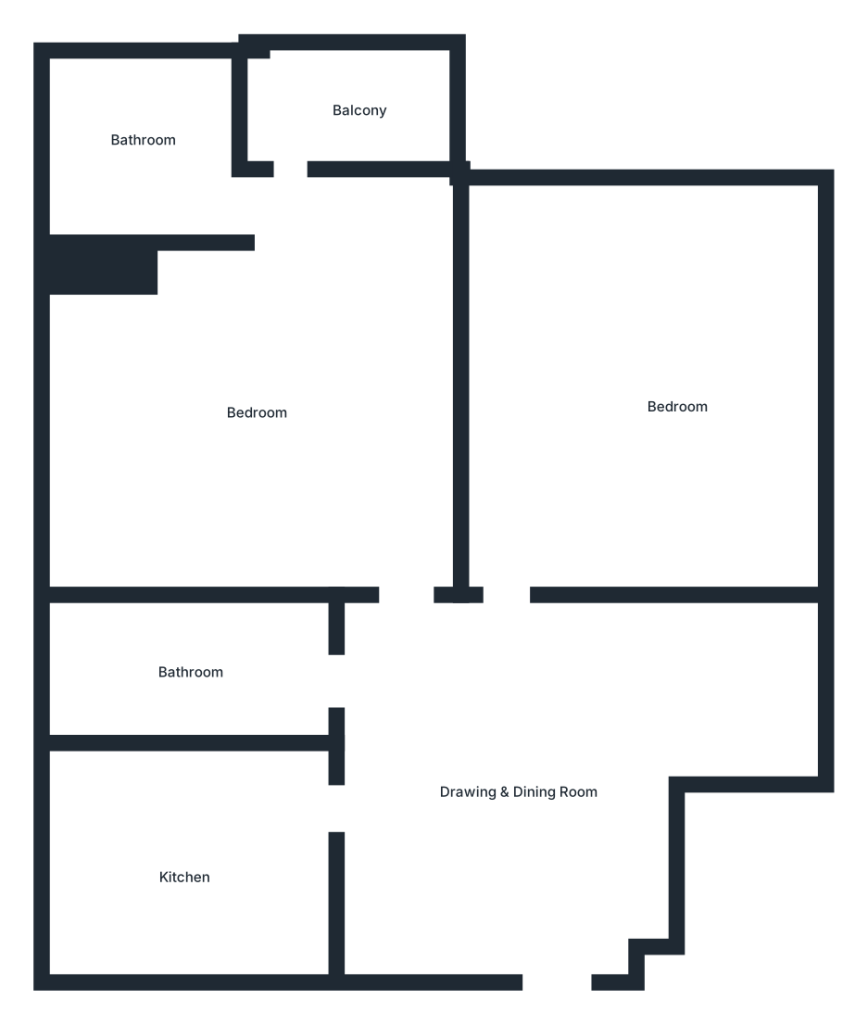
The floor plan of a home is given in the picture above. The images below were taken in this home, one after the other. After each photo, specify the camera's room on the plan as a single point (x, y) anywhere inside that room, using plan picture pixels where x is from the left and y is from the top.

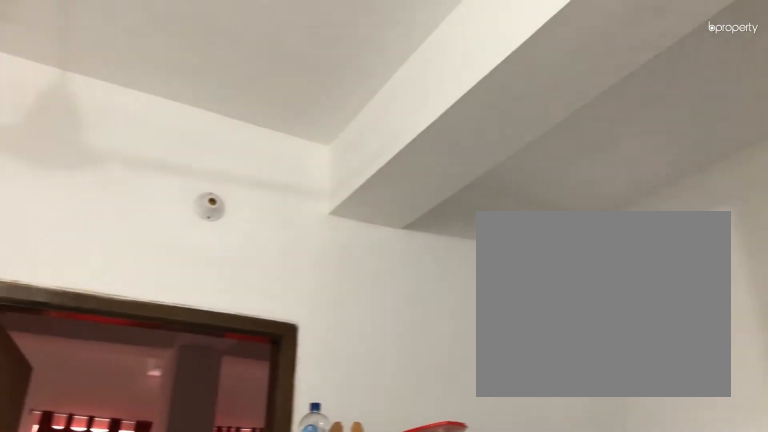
(507, 751)
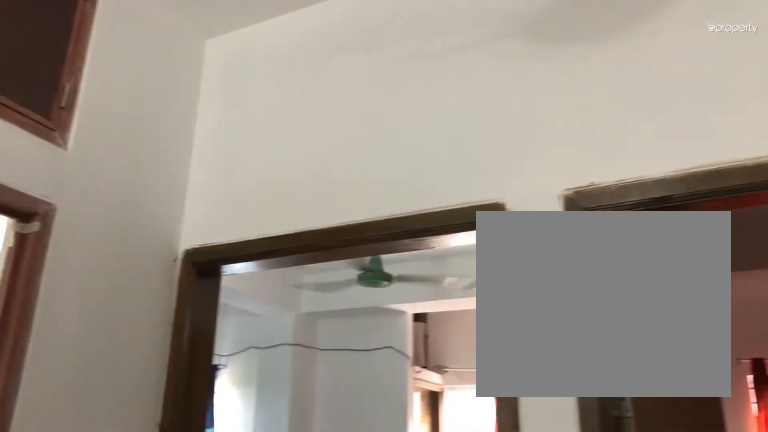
(506, 751)
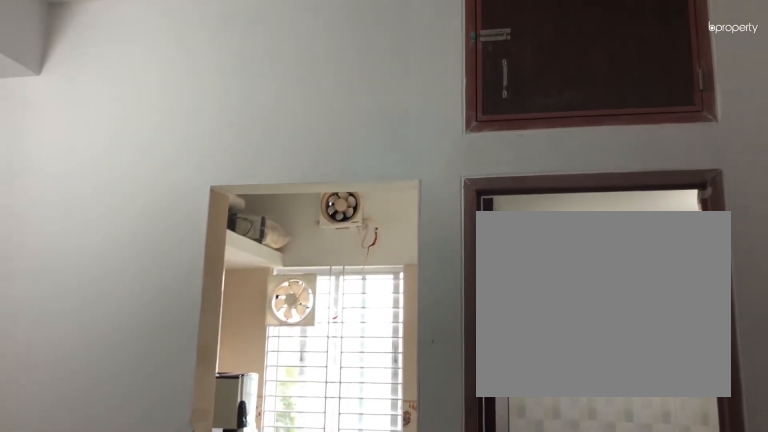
(506, 751)
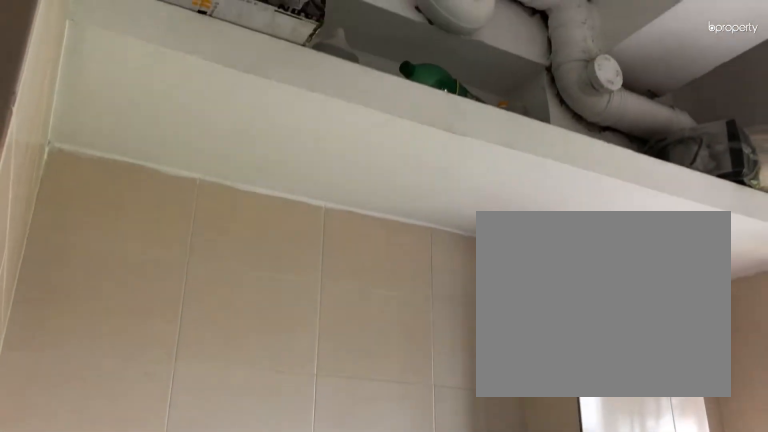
(174, 849)
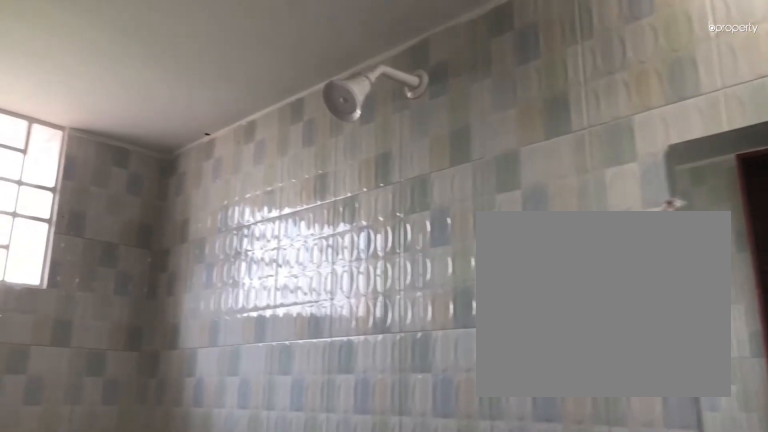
(205, 667)
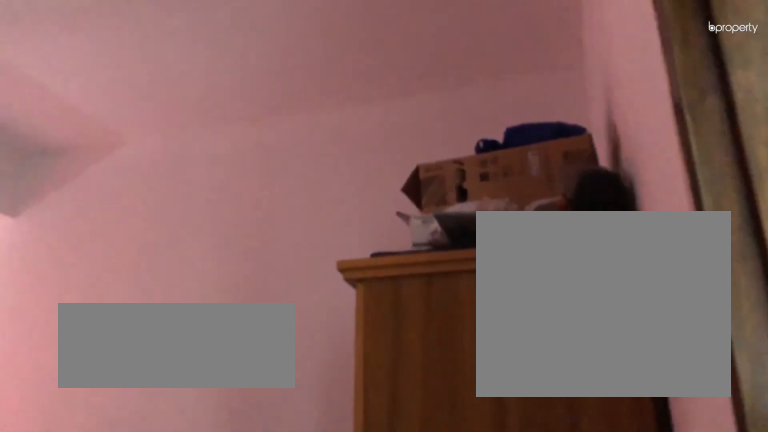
(617, 376)
